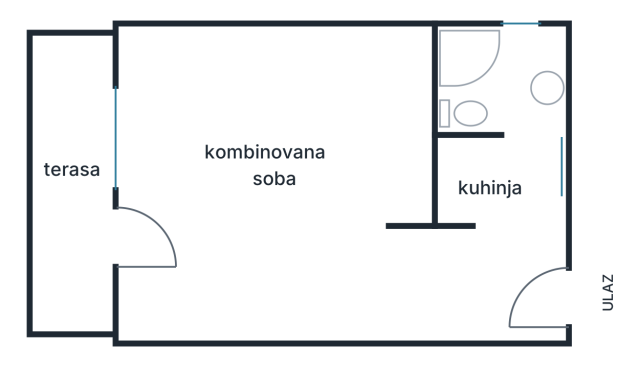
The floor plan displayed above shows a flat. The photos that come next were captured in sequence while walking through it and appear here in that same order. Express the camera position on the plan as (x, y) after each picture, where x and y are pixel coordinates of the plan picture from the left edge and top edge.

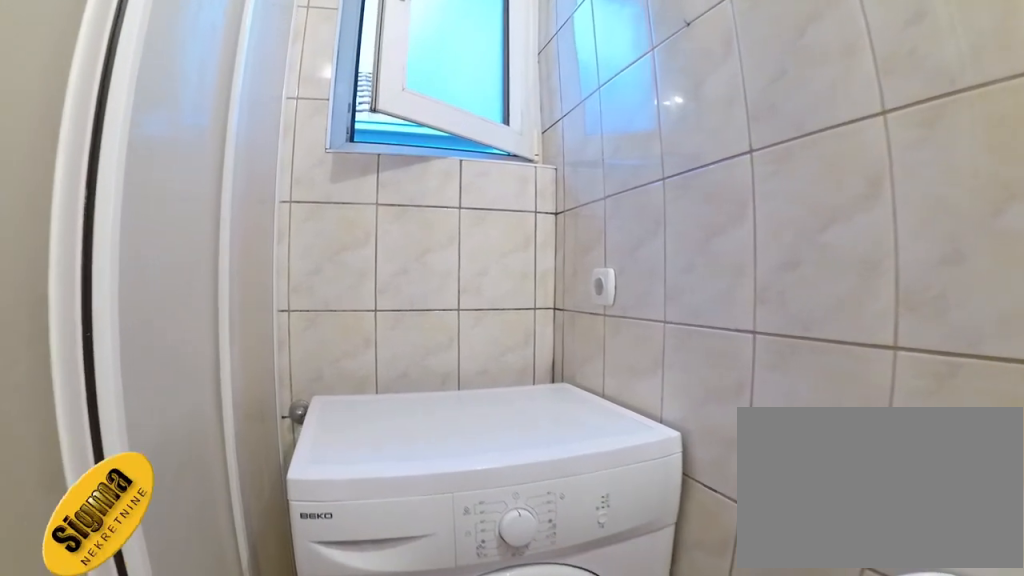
(525, 101)
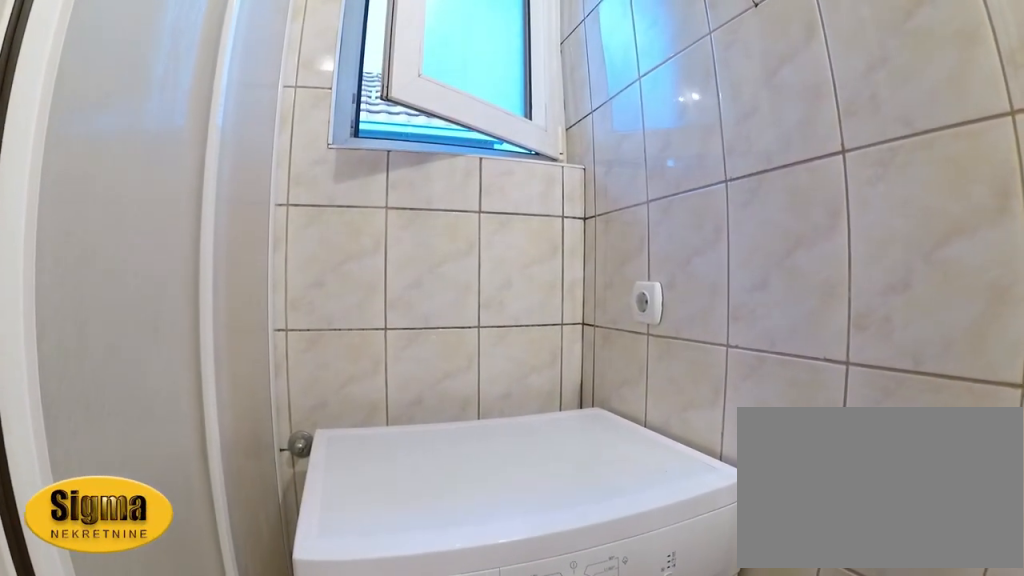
(526, 89)
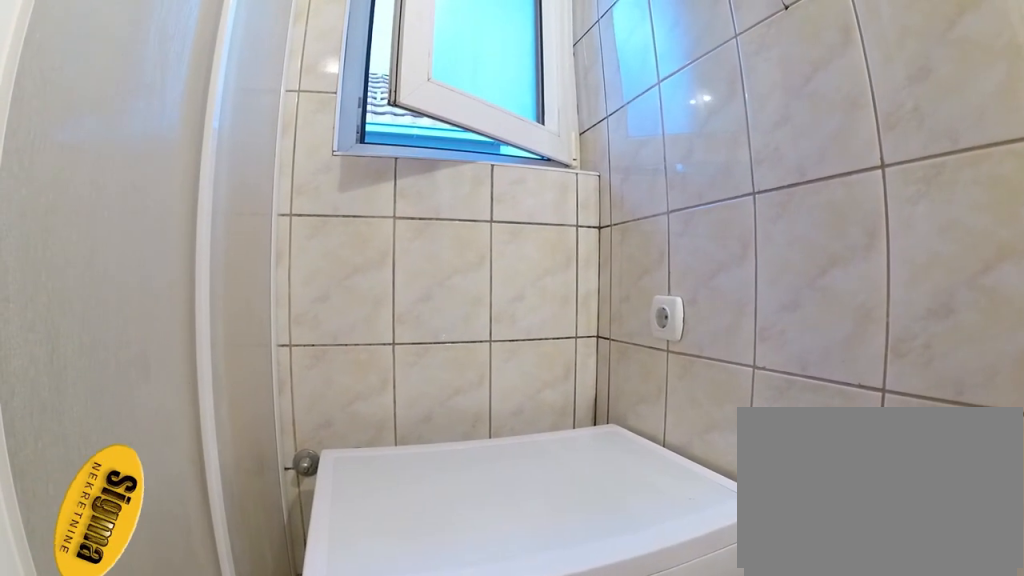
(525, 79)
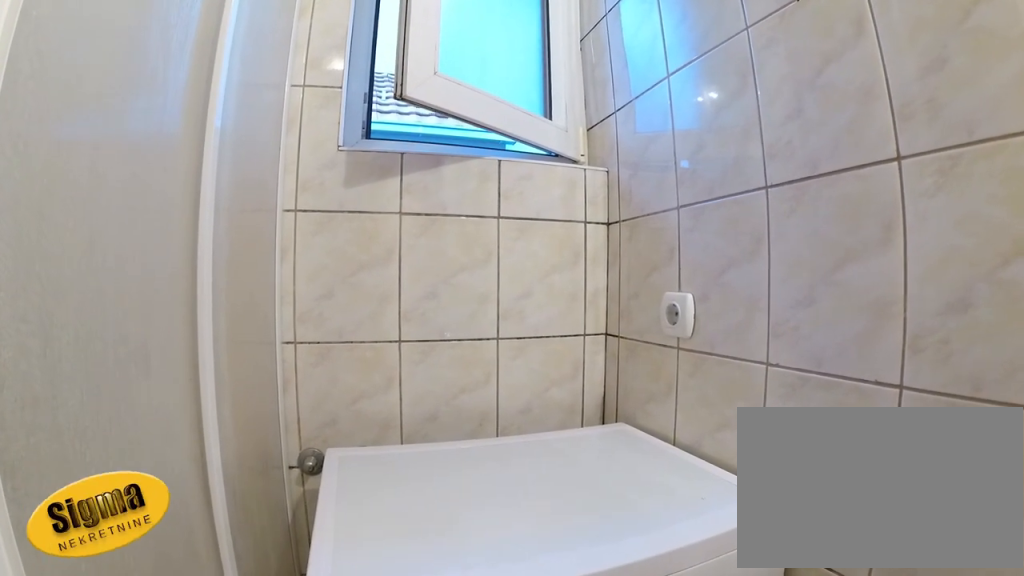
(525, 79)
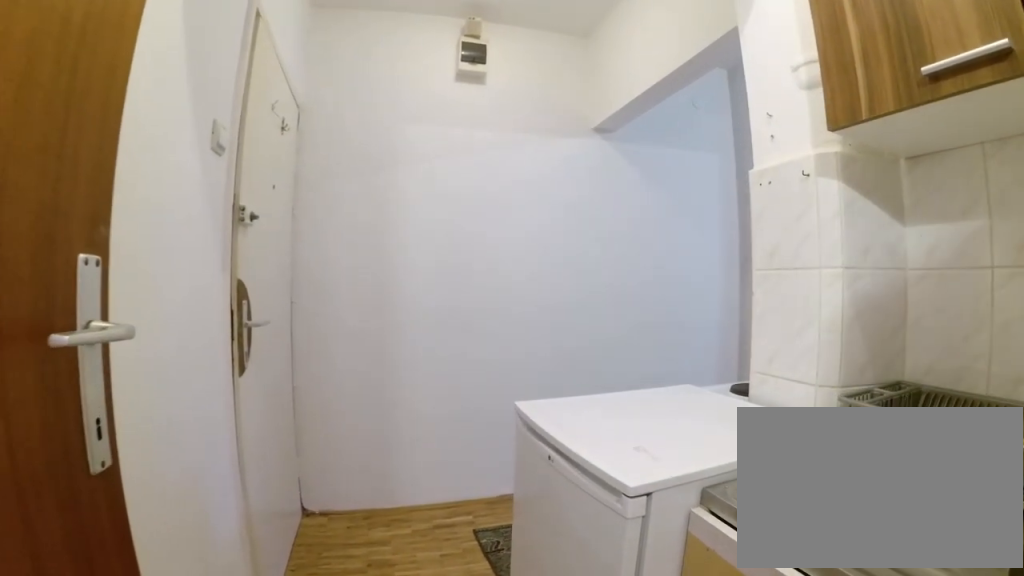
(526, 132)
